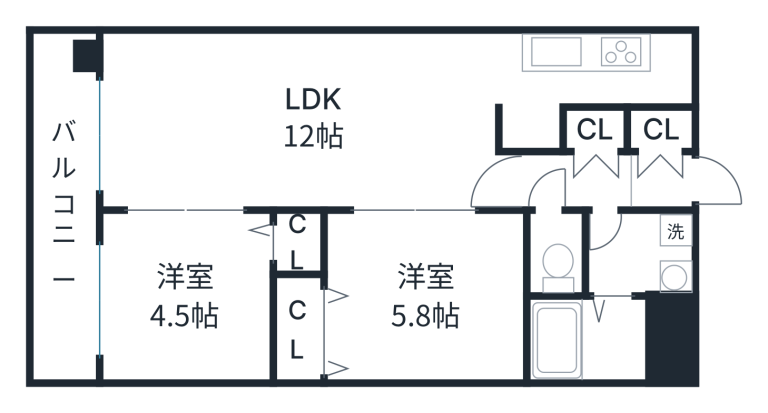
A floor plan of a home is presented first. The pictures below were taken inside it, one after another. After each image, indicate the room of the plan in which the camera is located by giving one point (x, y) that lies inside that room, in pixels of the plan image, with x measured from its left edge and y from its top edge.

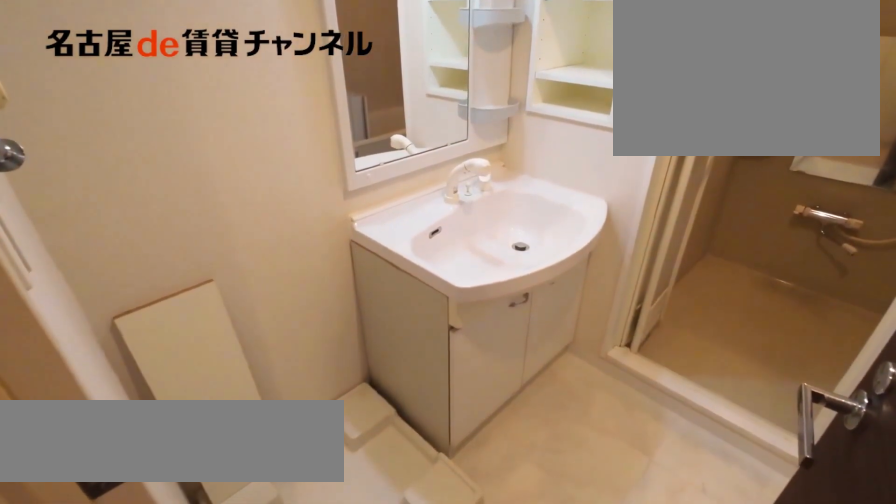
(641, 254)
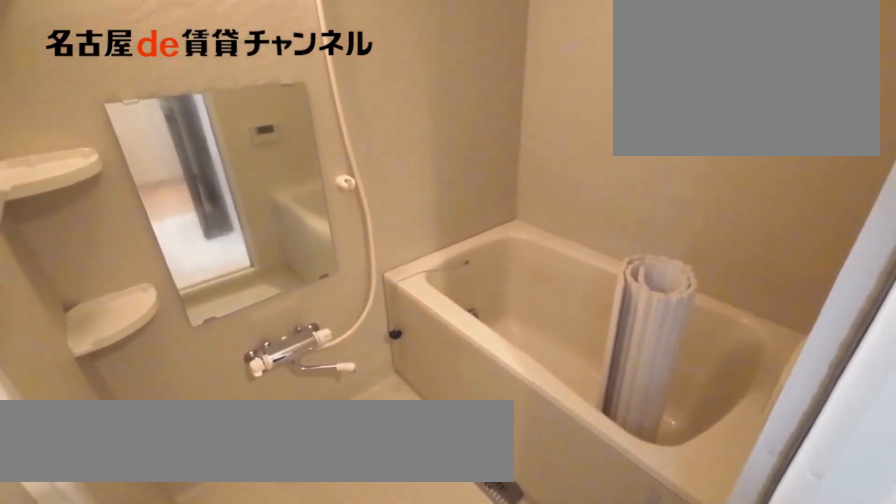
(584, 337)
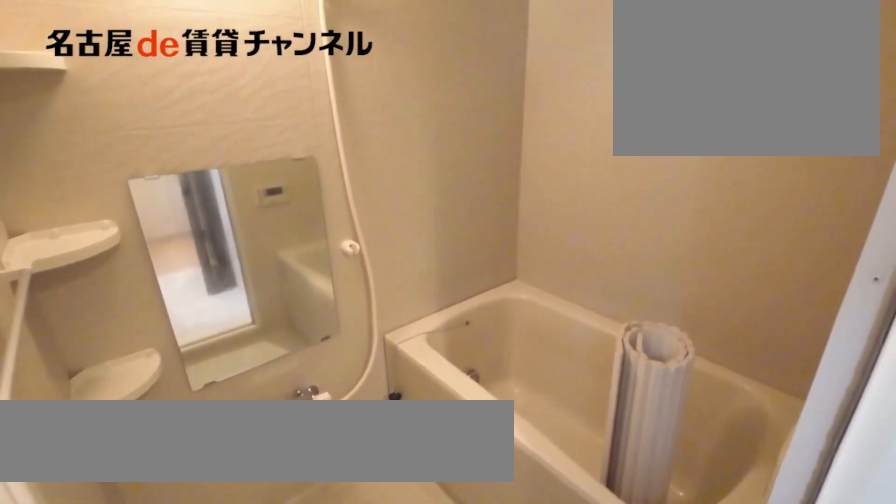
(584, 337)
